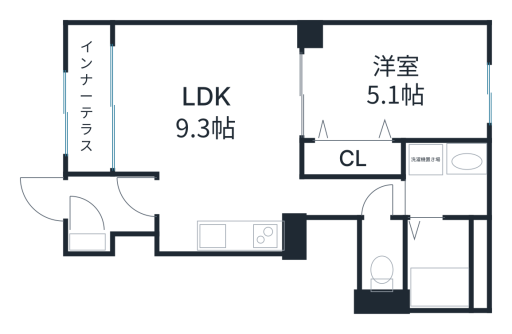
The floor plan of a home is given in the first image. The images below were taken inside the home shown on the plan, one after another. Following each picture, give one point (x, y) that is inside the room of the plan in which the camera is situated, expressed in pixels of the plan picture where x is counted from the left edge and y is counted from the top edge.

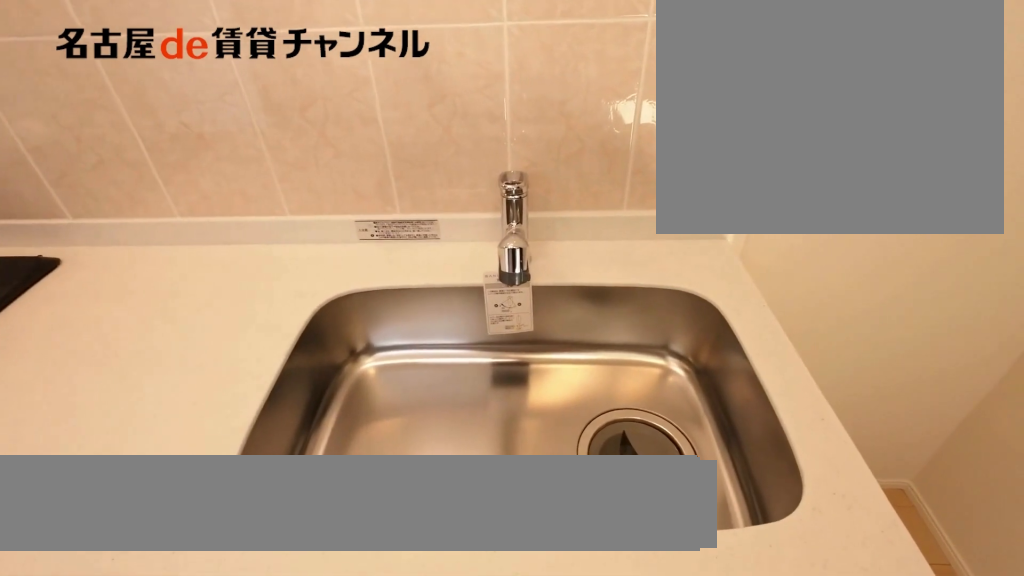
(248, 235)
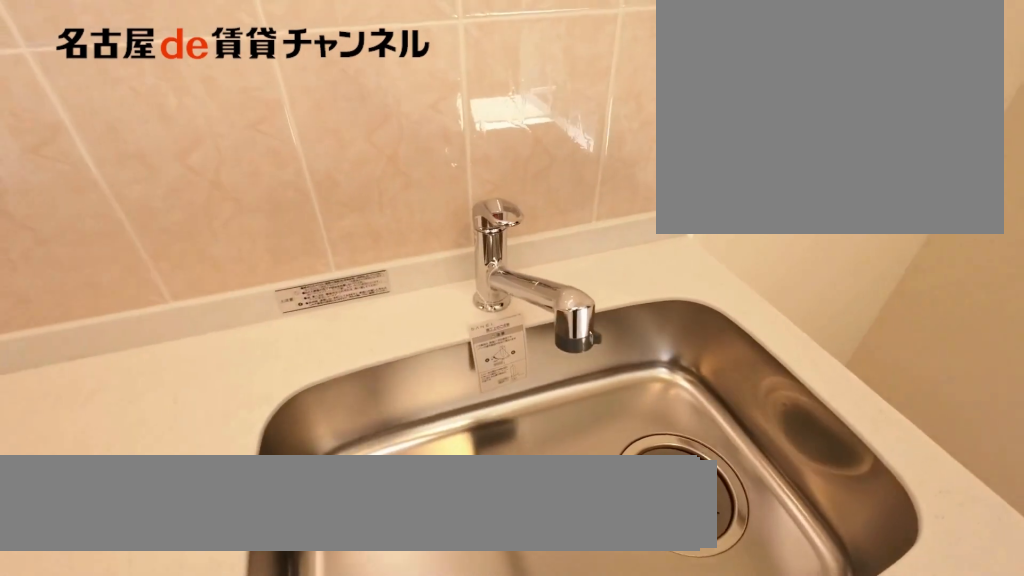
(248, 235)
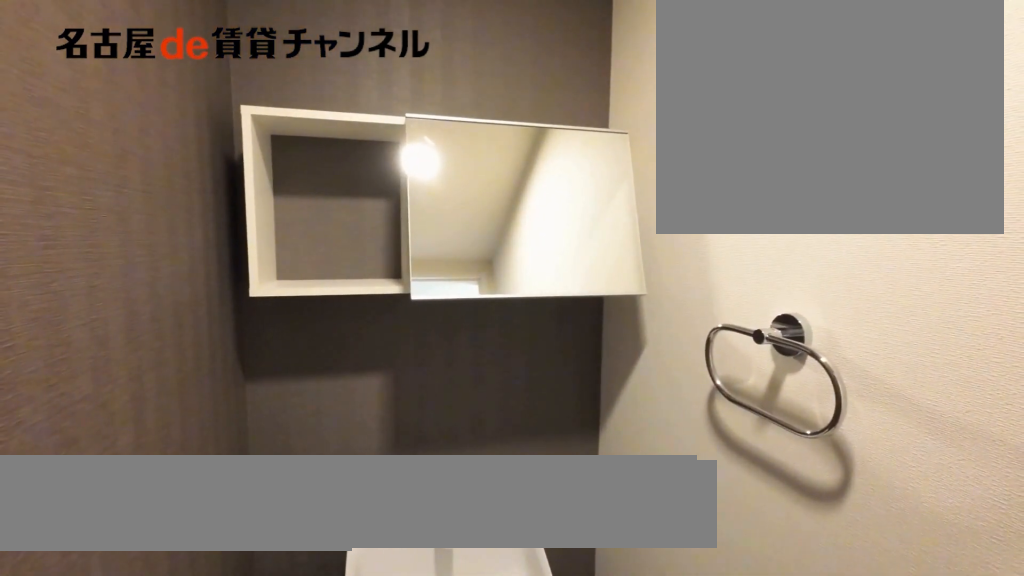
(381, 256)
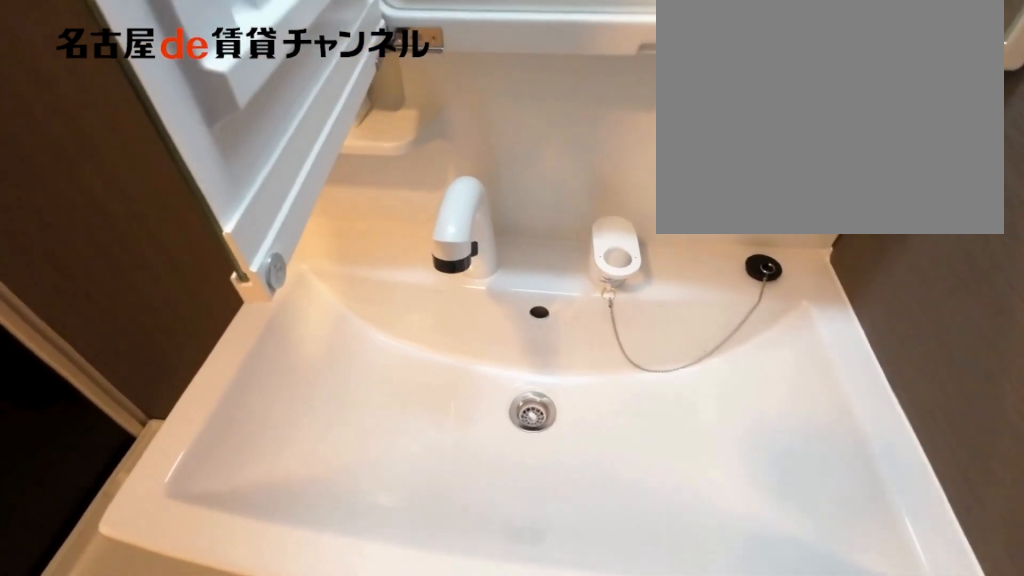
(445, 178)
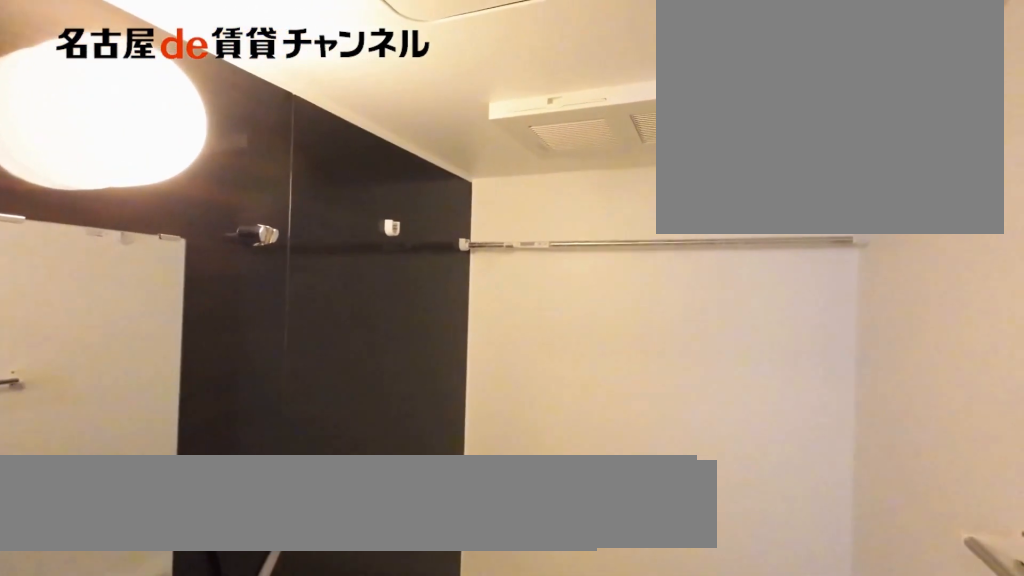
(445, 262)
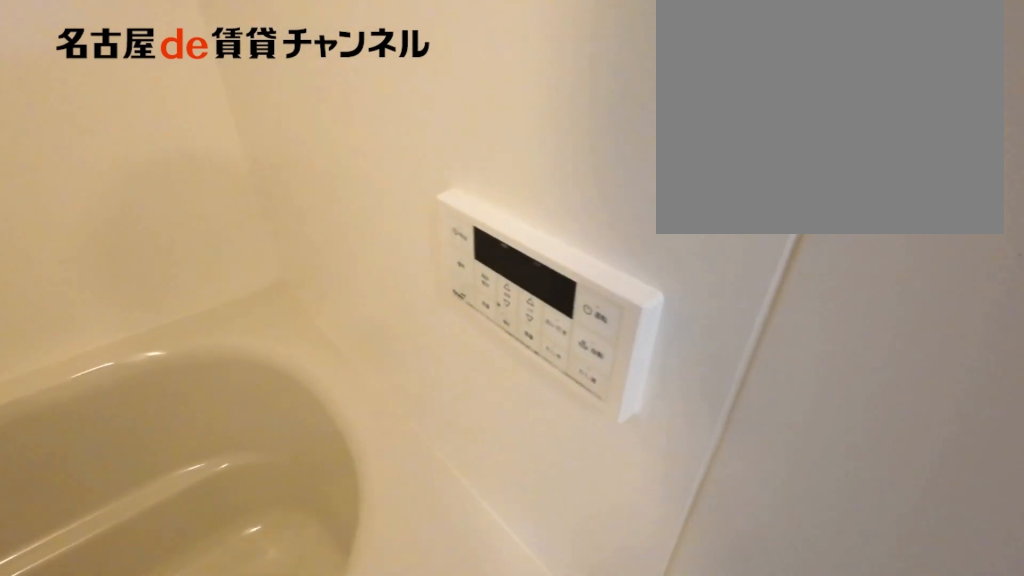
(445, 262)
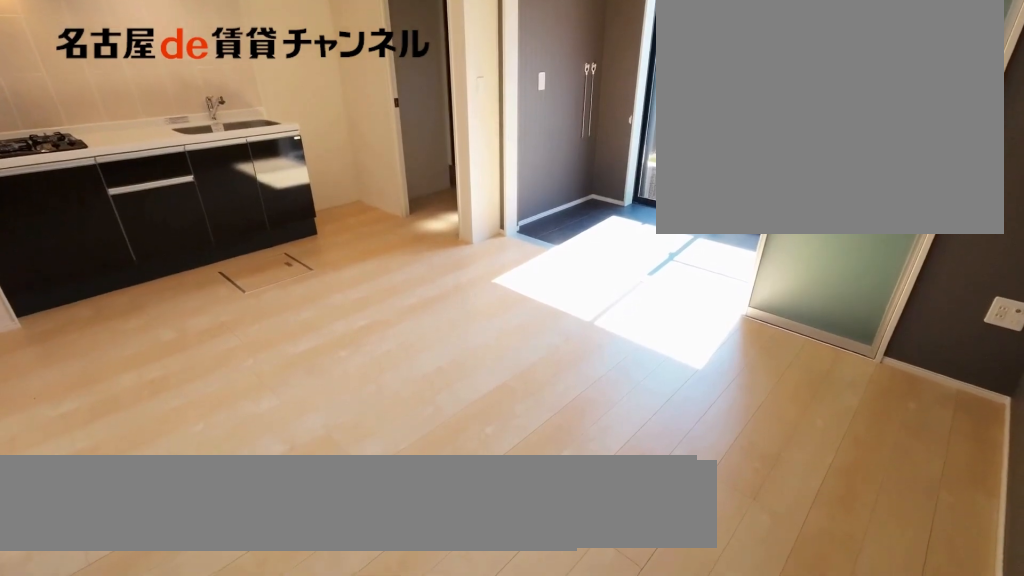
(213, 133)
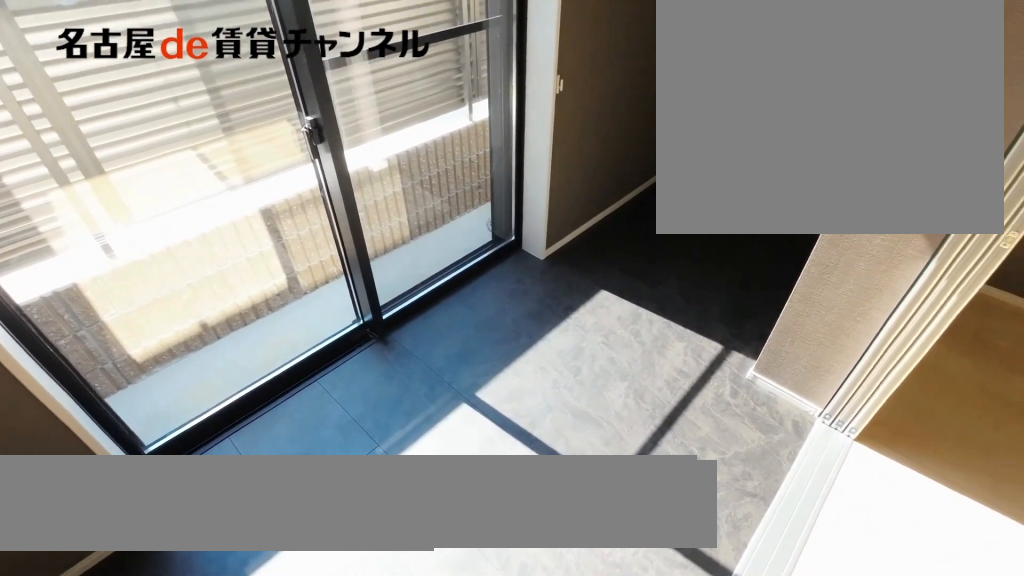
(88, 99)
